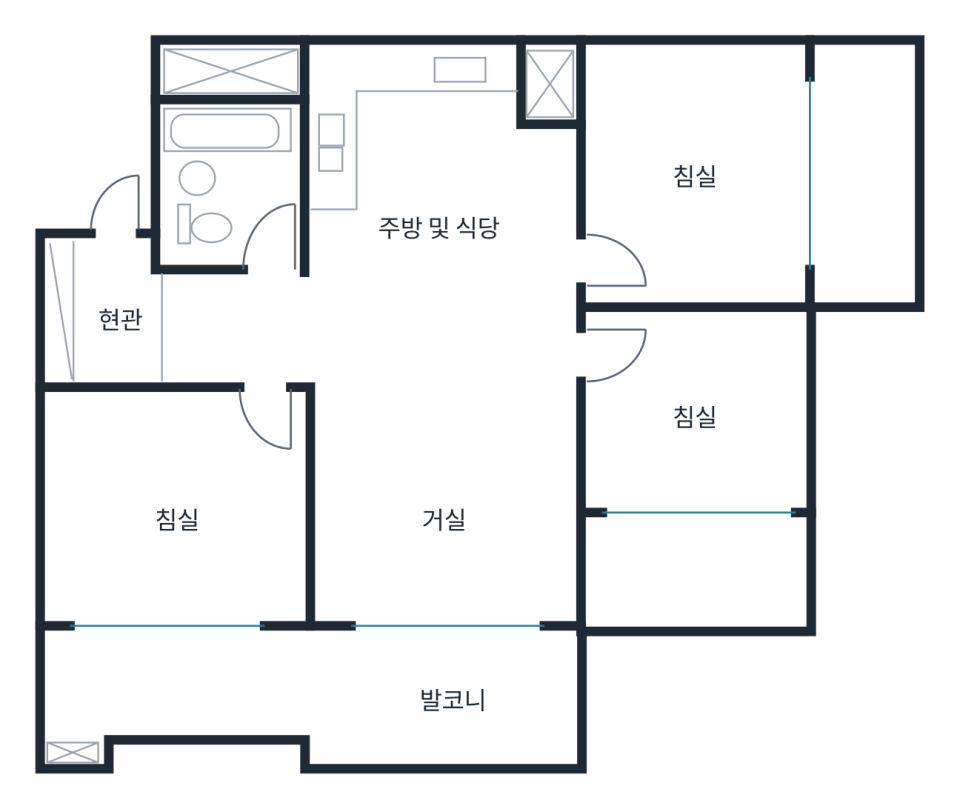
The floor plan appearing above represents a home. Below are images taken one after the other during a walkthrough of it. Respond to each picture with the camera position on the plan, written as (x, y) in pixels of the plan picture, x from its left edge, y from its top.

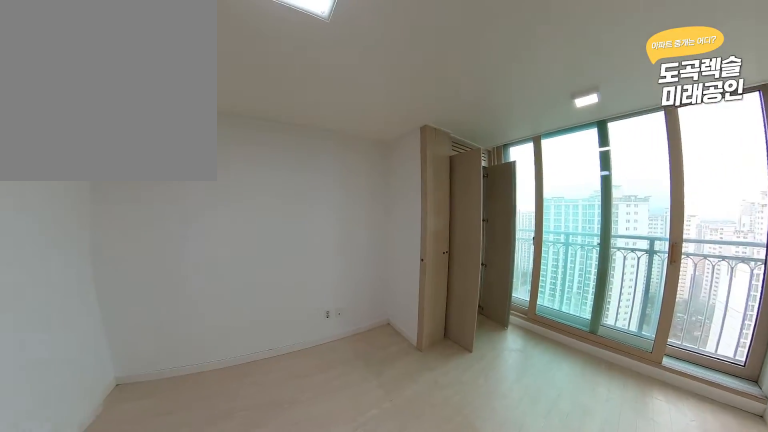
(641, 241)
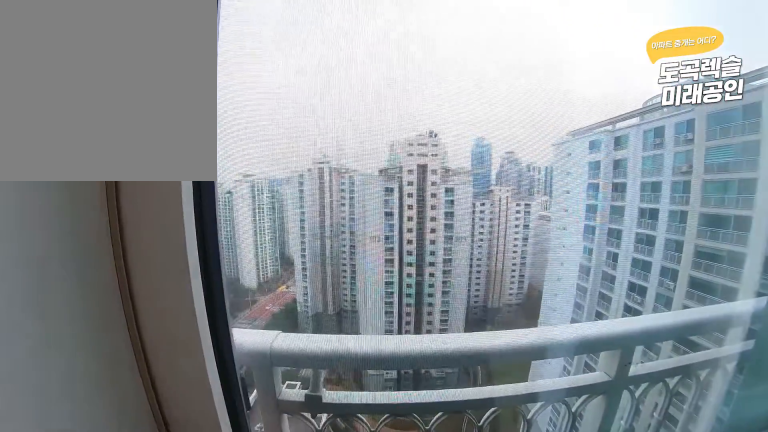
(519, 763)
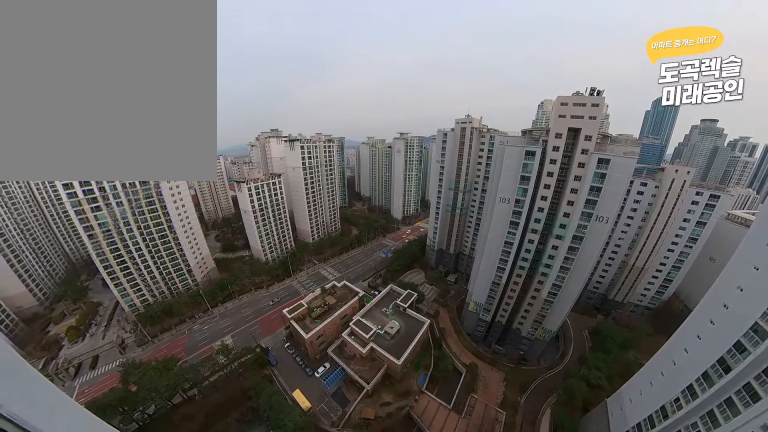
(522, 763)
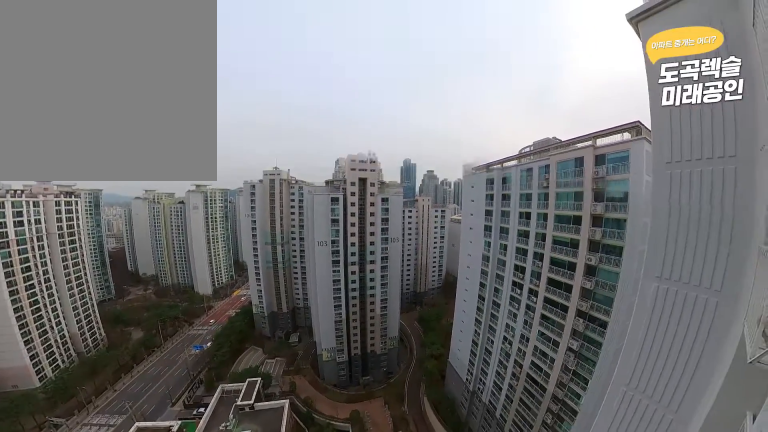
(519, 763)
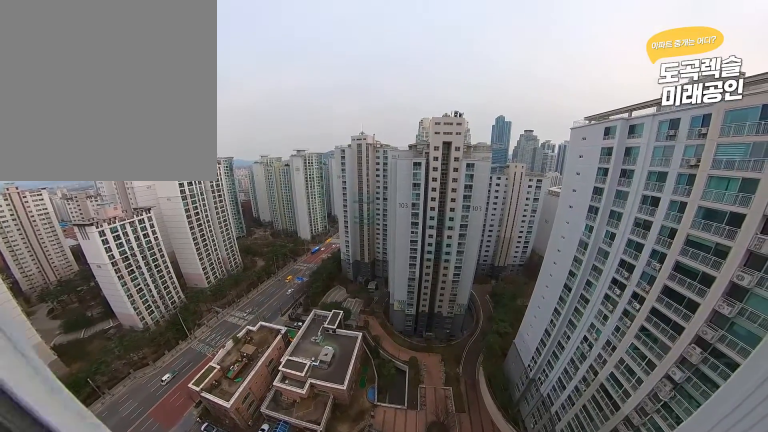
(519, 763)
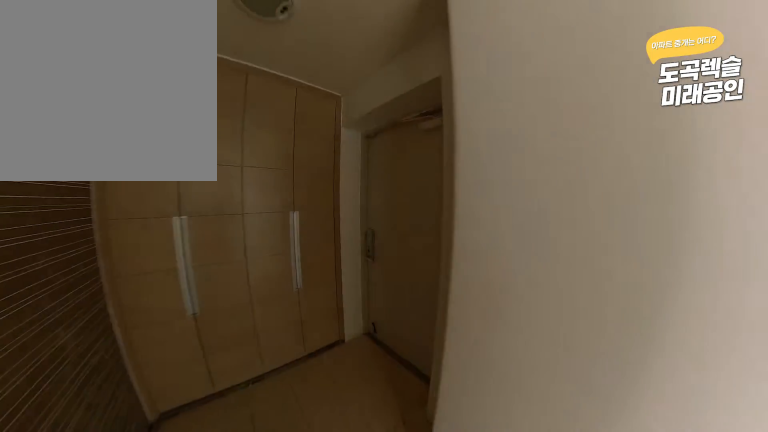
(189, 287)
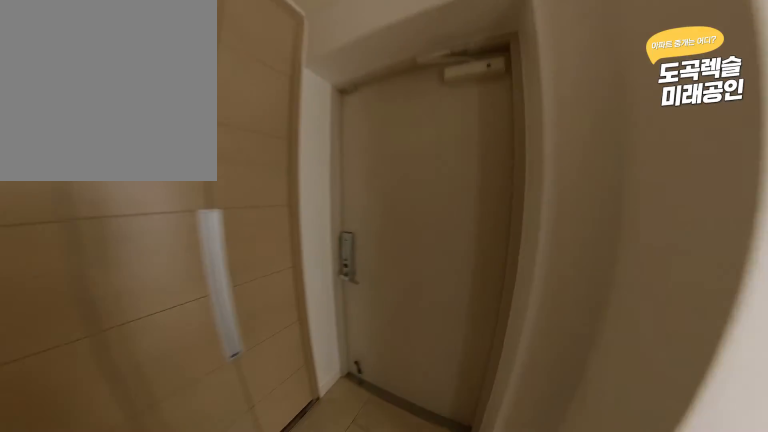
(153, 305)
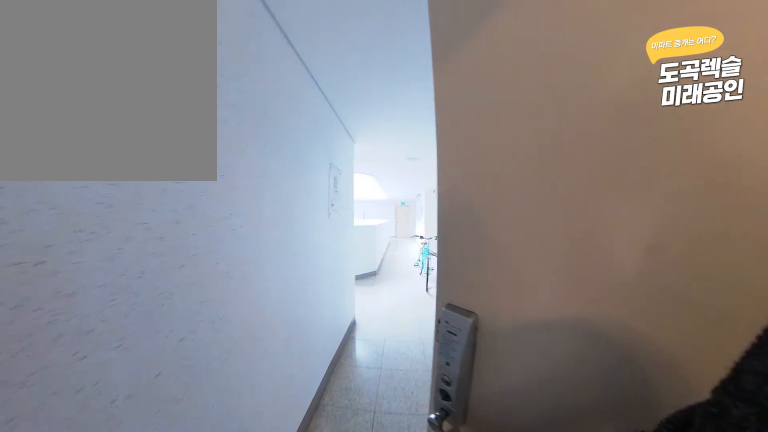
(120, 261)
